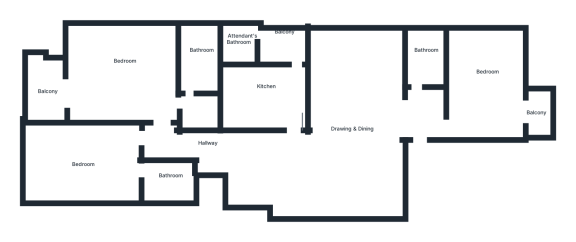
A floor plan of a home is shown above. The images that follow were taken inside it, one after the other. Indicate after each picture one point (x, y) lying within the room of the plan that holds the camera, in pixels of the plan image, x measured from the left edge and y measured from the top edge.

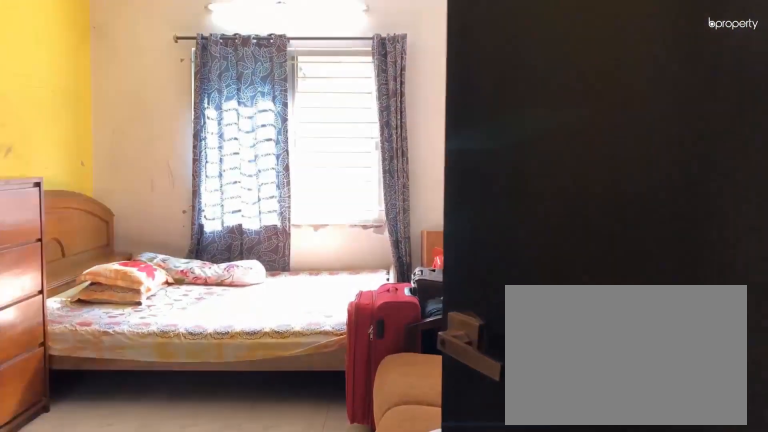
(84, 157)
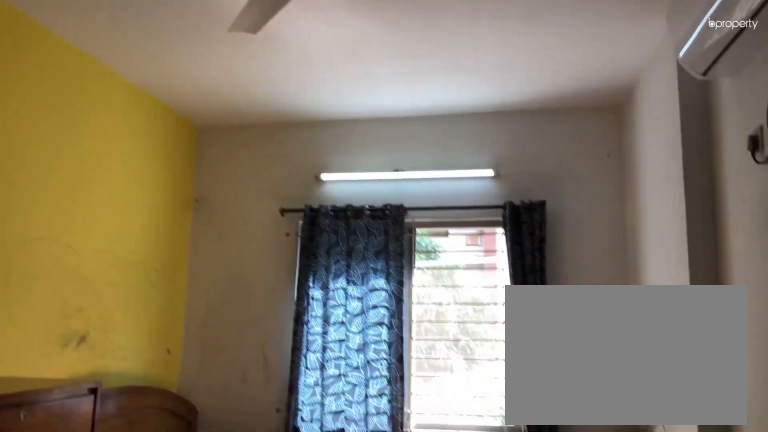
(89, 173)
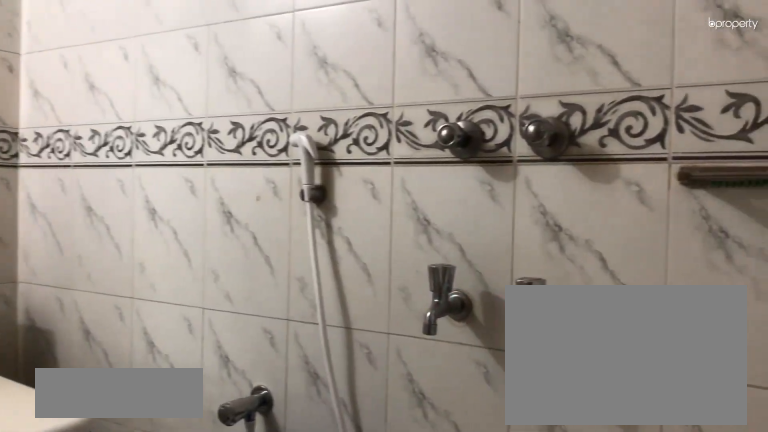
(162, 179)
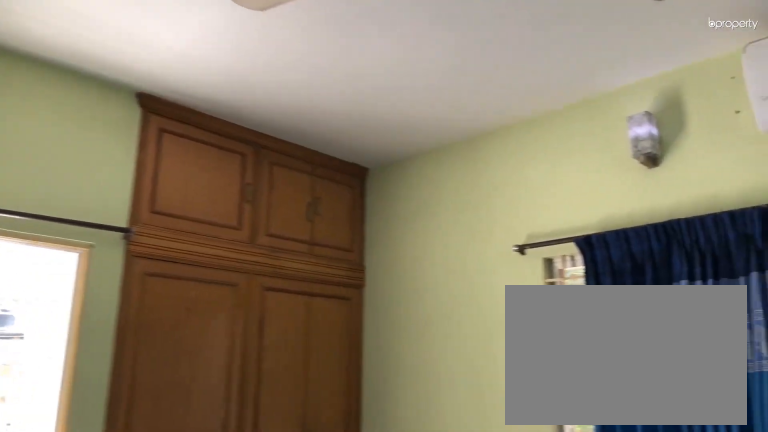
(114, 64)
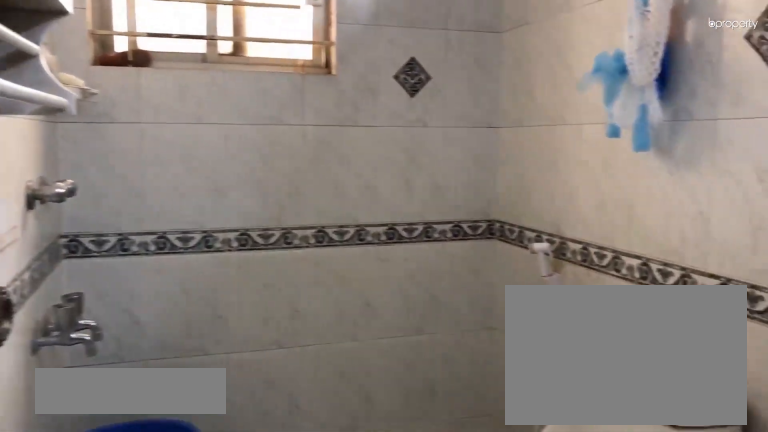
(199, 57)
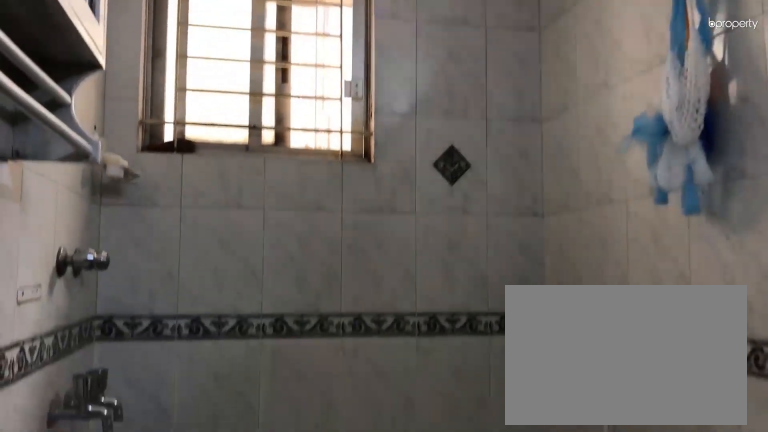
(199, 57)
